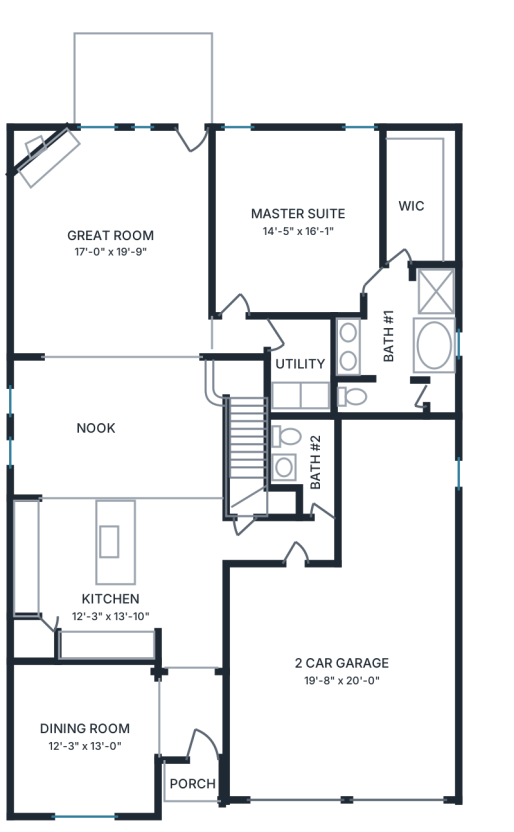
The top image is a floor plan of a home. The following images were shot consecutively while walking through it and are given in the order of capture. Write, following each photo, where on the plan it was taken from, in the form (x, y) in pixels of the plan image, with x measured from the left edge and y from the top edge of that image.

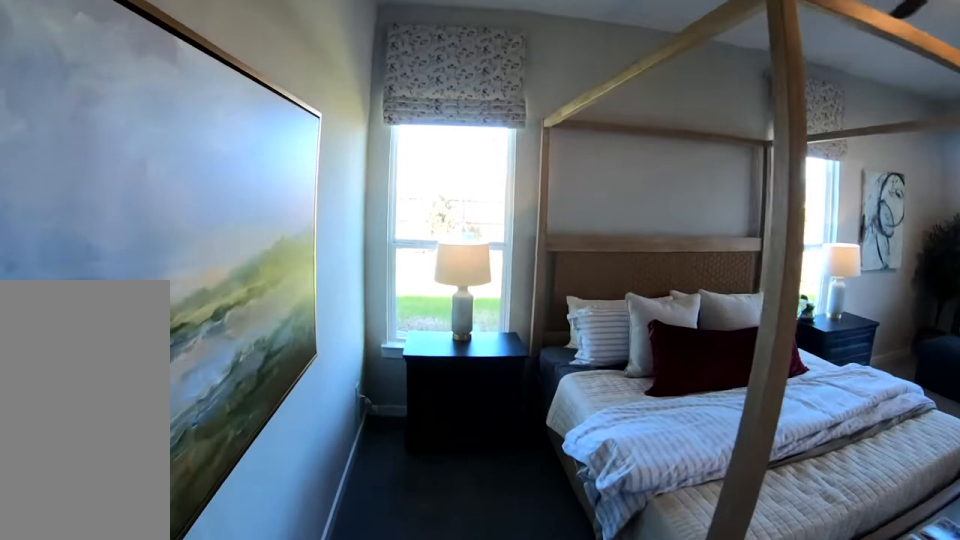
(235, 327)
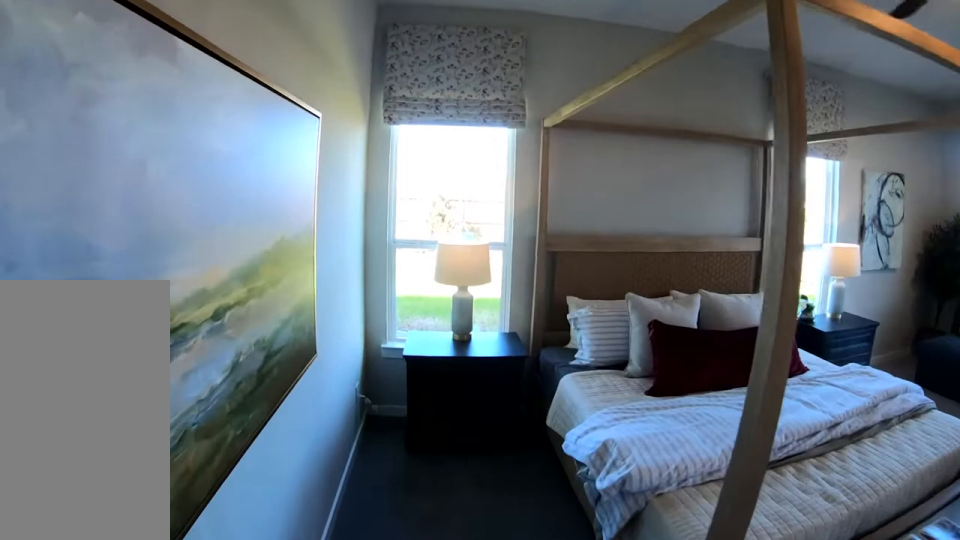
(235, 327)
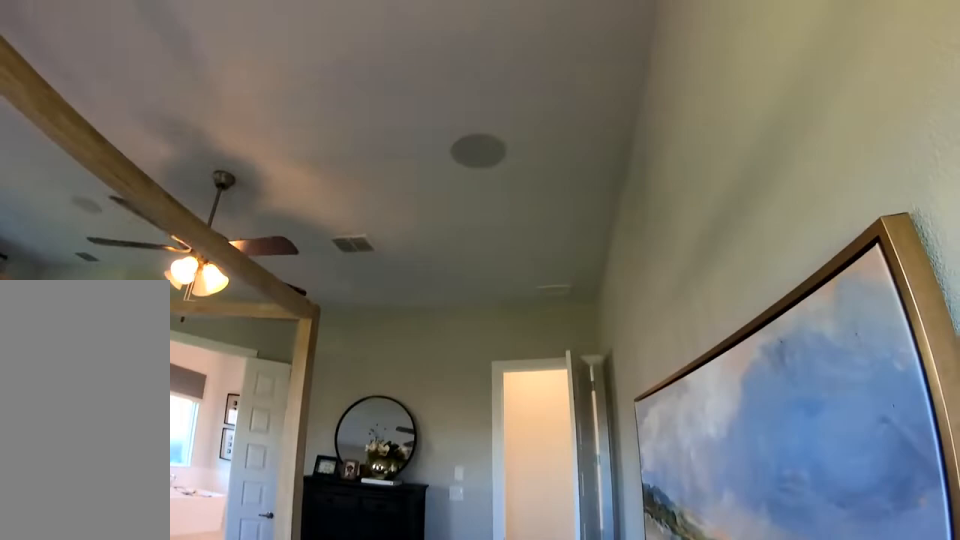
(235, 177)
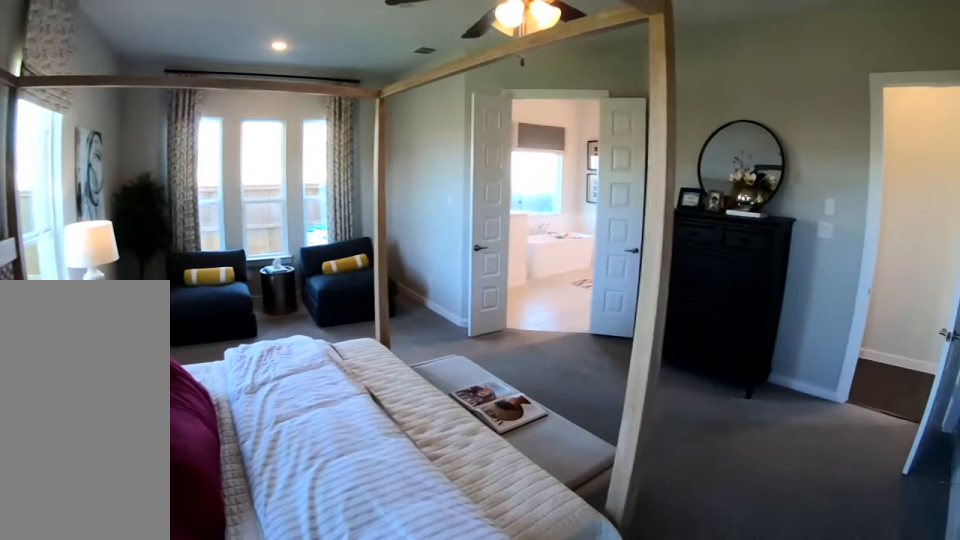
(235, 230)
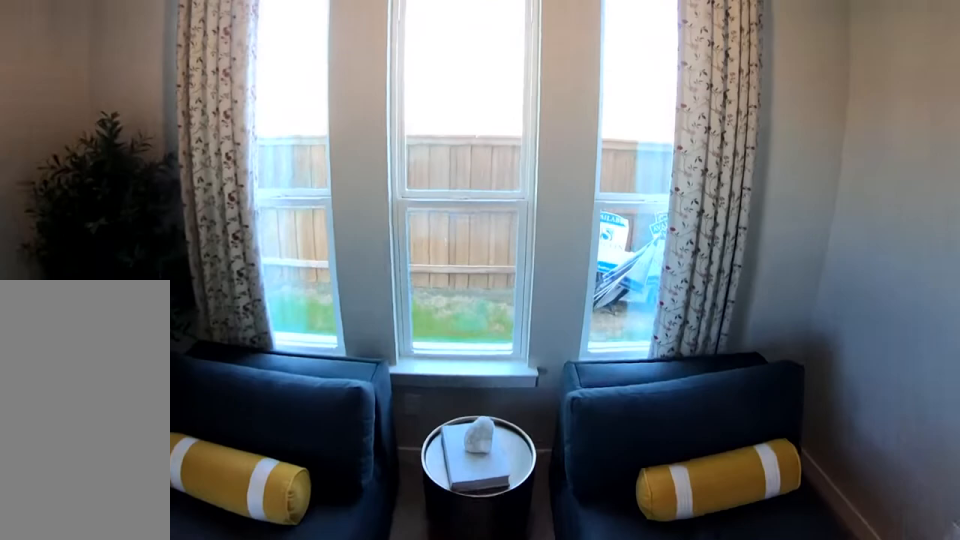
(335, 250)
